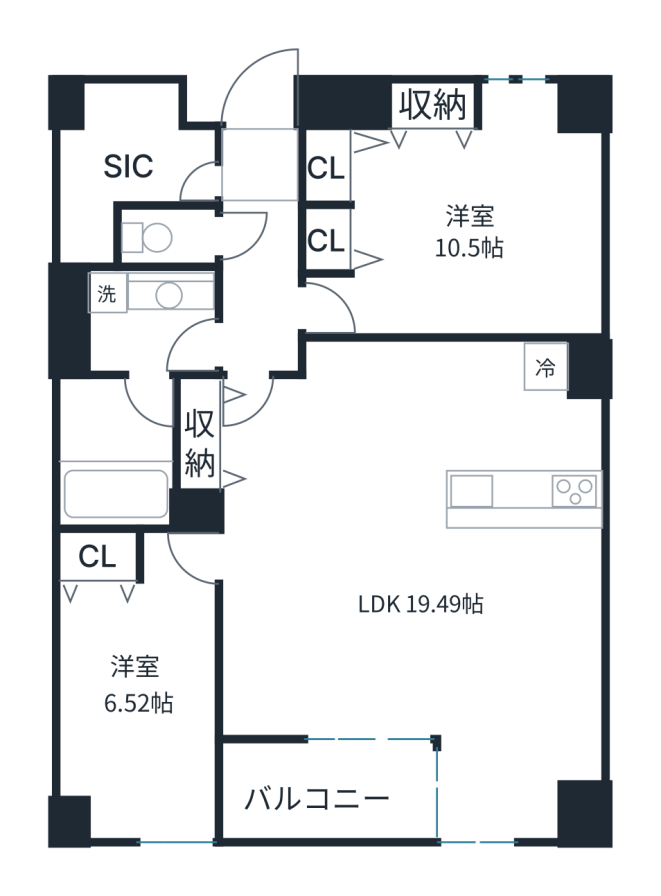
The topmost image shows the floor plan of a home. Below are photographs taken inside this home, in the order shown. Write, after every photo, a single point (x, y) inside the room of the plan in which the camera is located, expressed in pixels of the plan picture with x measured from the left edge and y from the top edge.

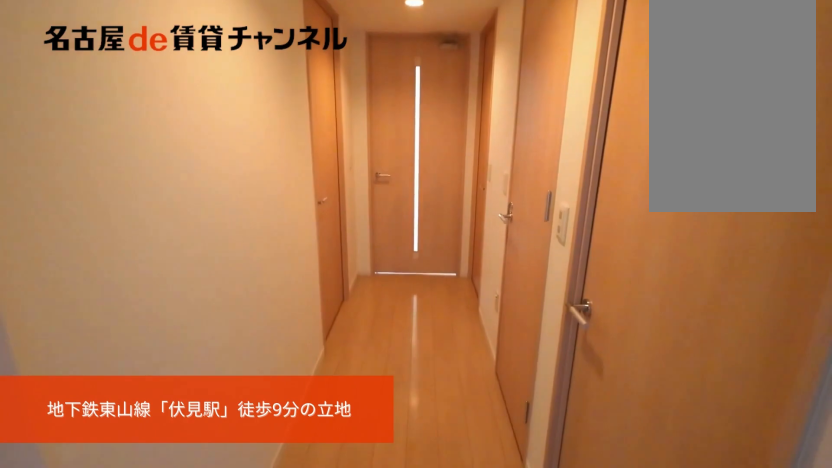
(257, 162)
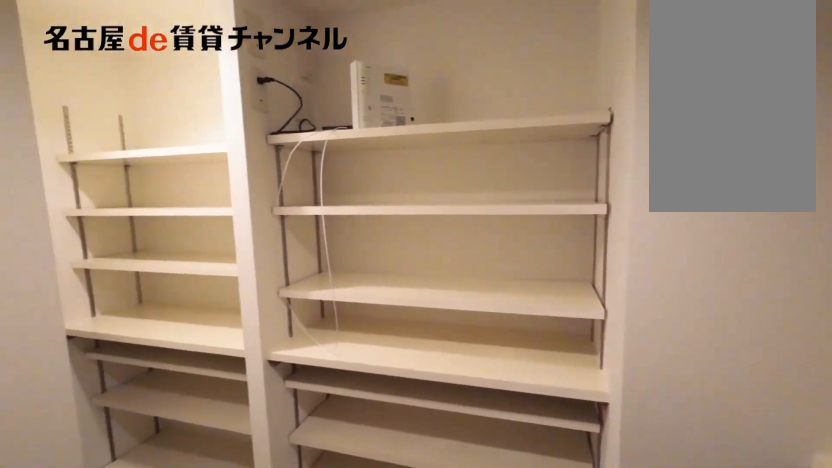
(133, 160)
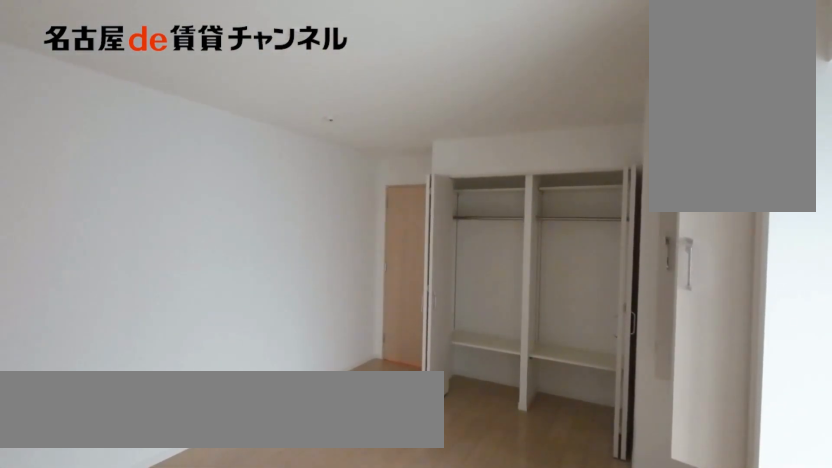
(449, 208)
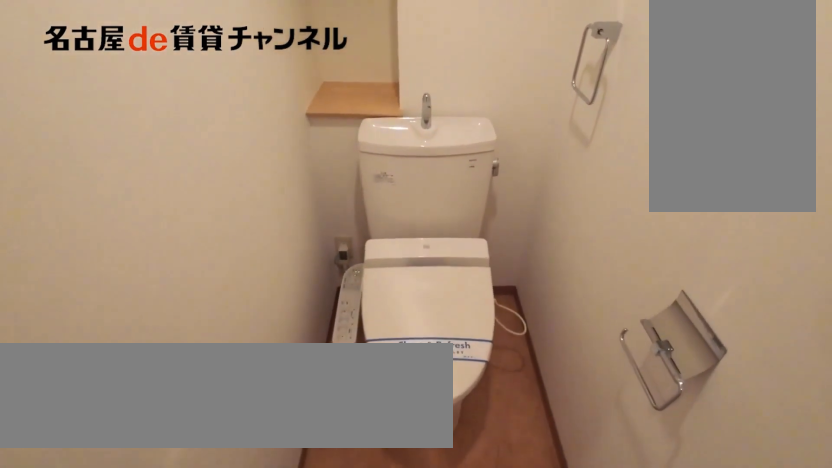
(166, 236)
